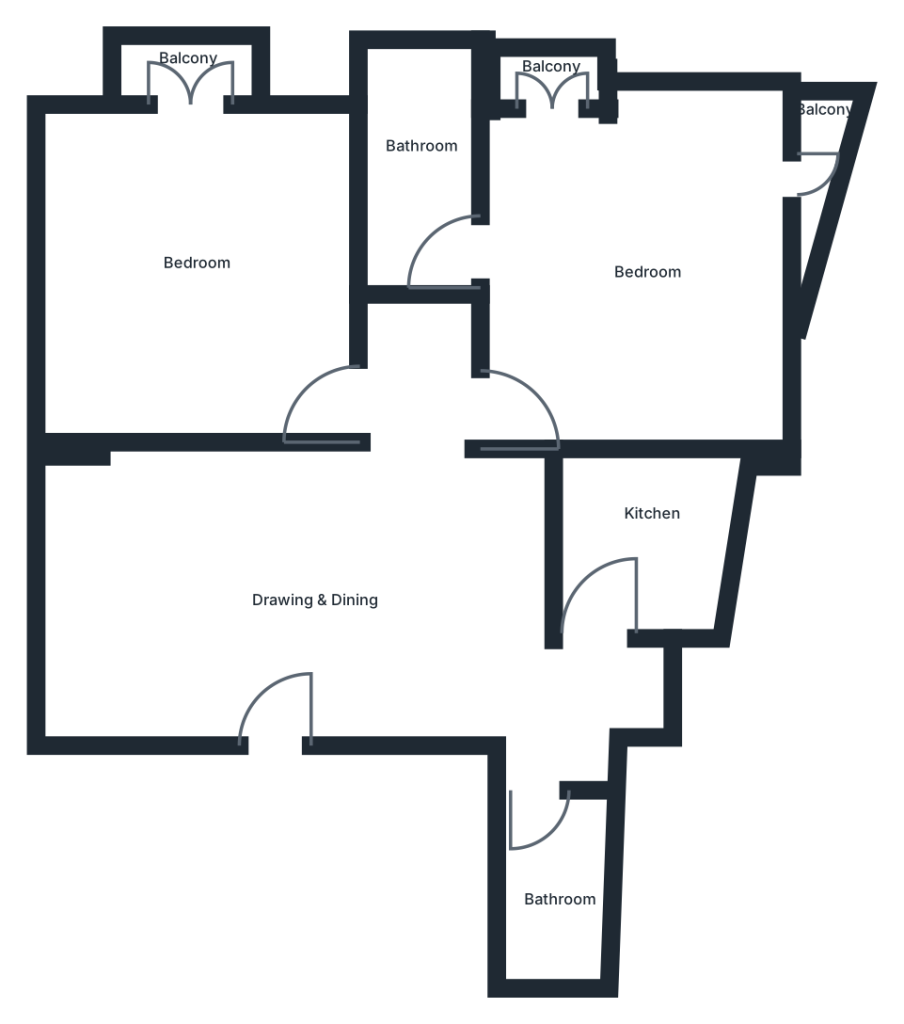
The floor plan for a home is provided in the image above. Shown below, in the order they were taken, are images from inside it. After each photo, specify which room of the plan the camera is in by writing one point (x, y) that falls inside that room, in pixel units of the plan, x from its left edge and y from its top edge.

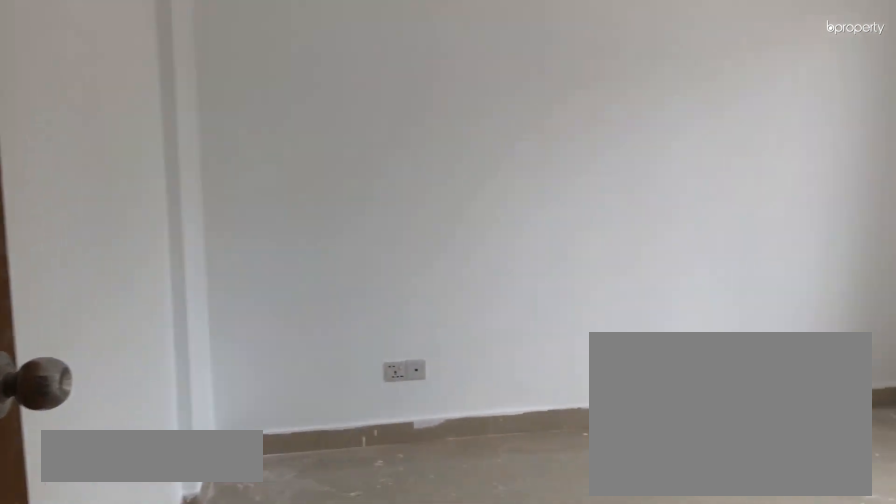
(184, 259)
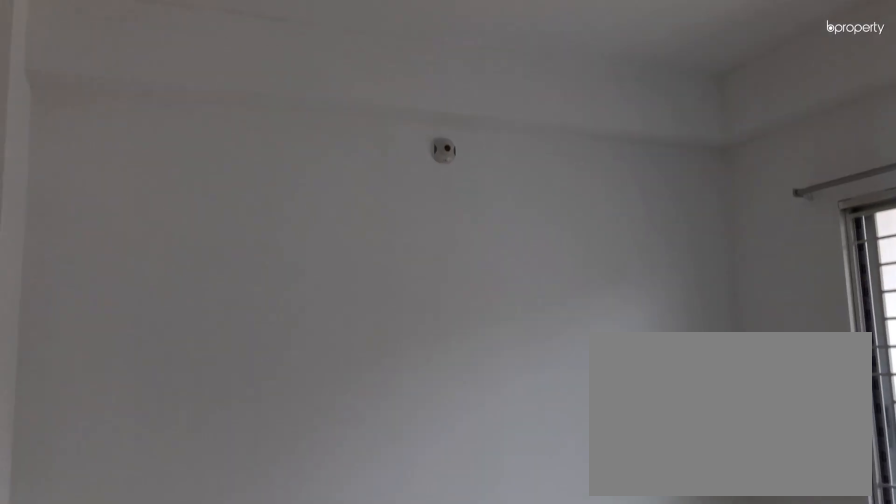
(184, 259)
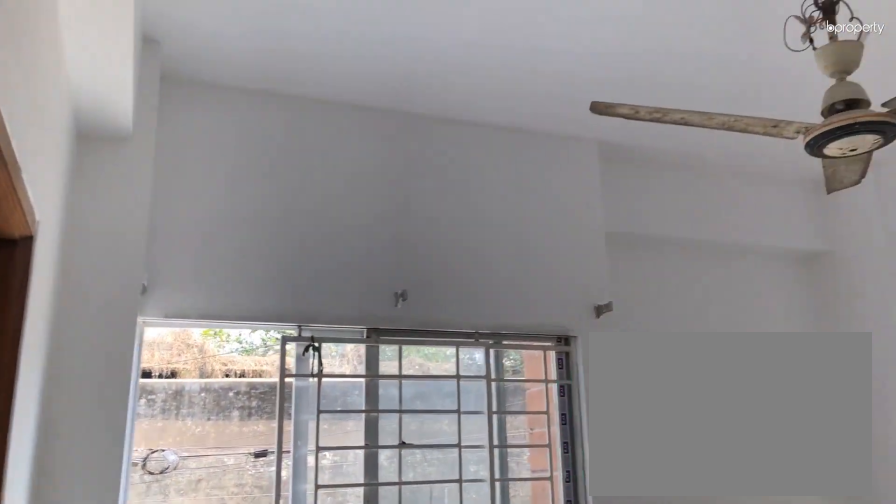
(625, 284)
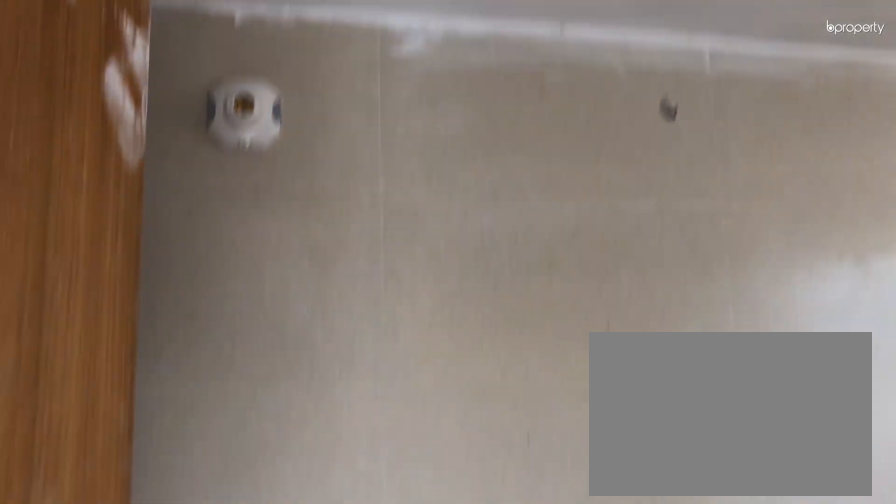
(423, 183)
